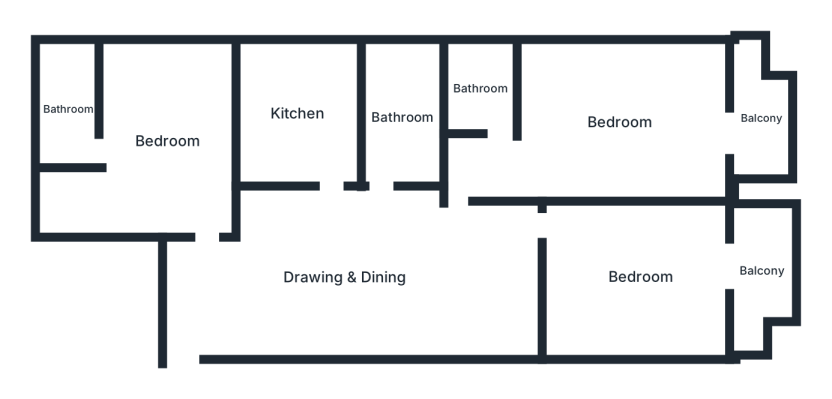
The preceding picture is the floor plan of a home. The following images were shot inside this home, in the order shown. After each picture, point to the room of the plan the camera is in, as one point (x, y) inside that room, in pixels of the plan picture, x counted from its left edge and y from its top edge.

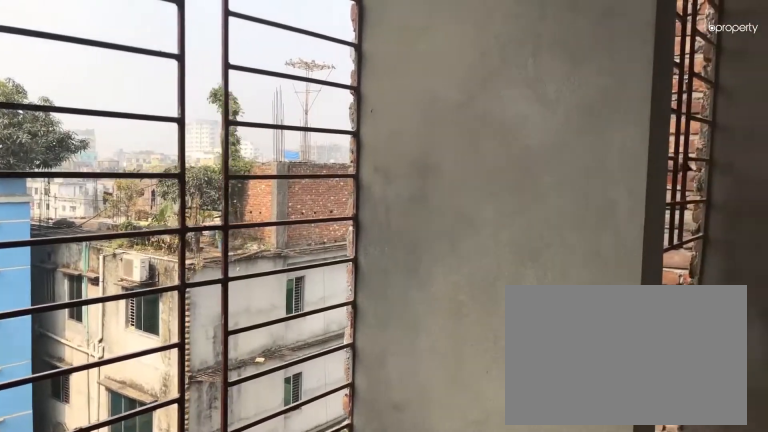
(760, 269)
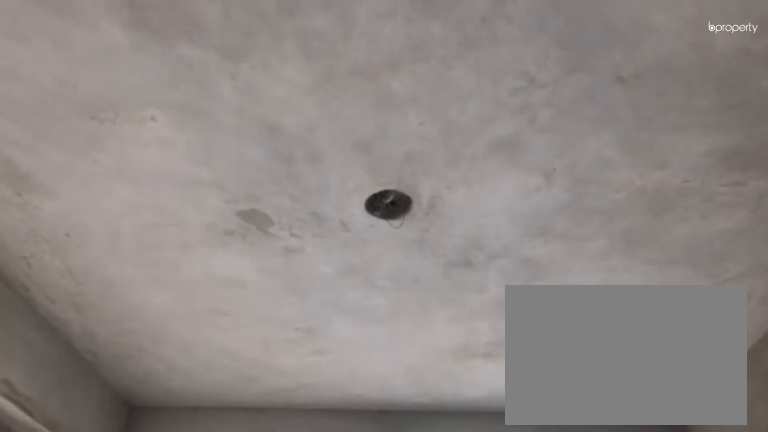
(619, 121)
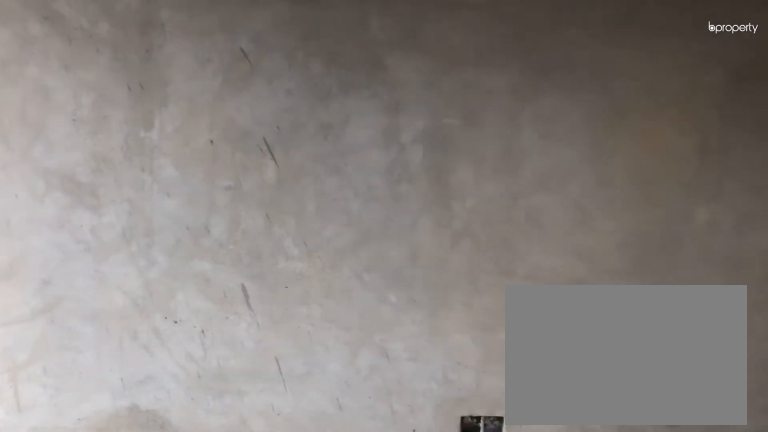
(619, 121)
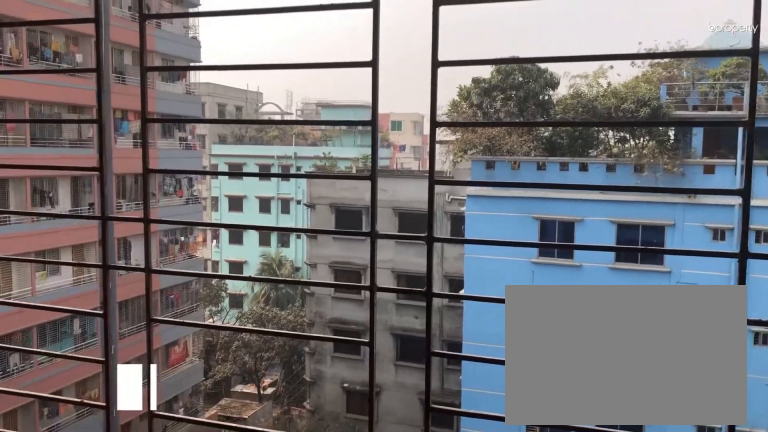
(760, 119)
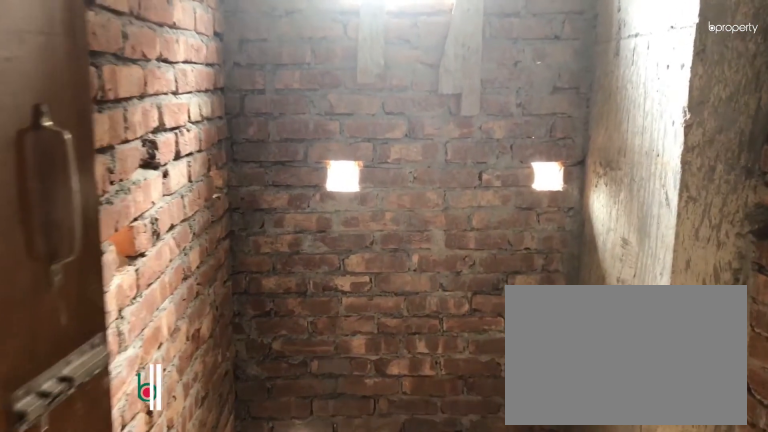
(402, 115)
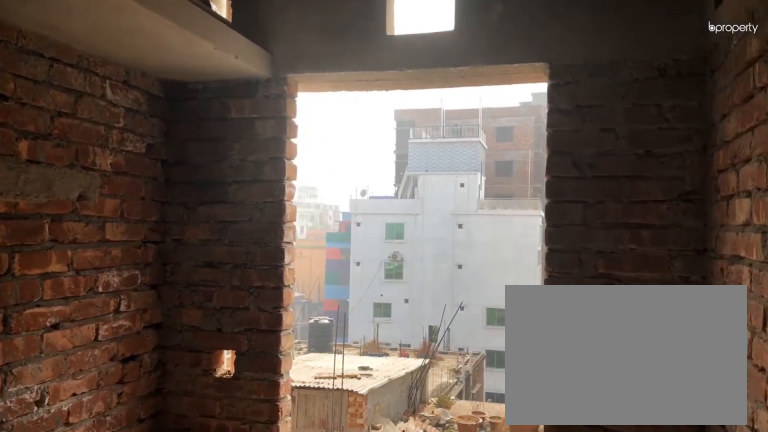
(298, 114)
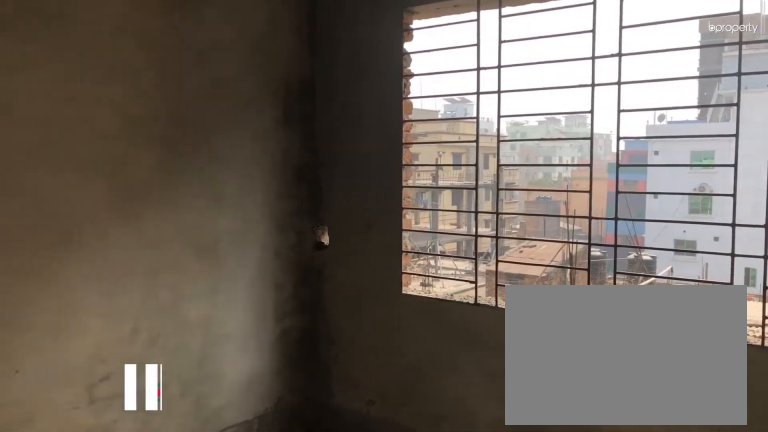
(166, 142)
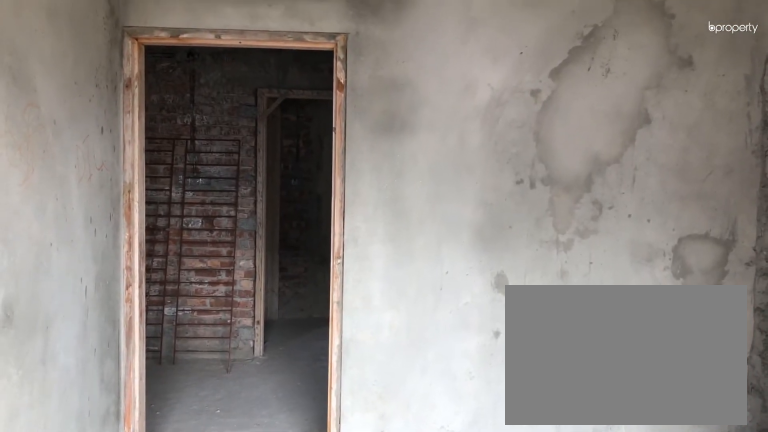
(166, 142)
